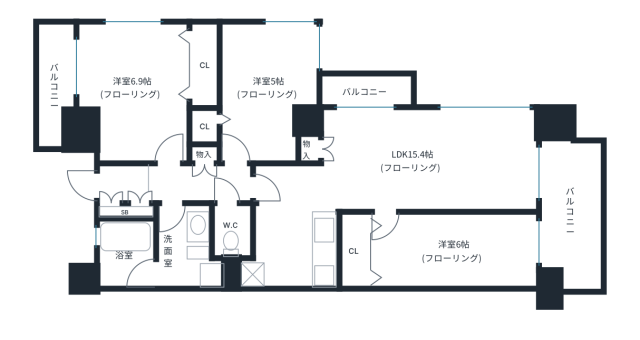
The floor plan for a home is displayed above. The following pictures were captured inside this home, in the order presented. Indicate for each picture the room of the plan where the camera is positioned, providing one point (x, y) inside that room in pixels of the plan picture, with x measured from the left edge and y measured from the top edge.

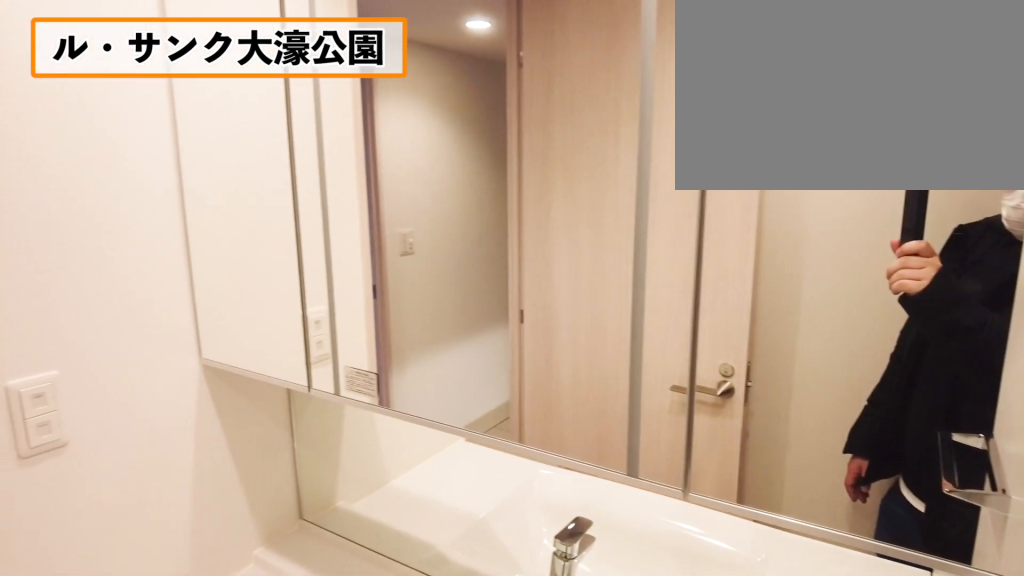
(177, 236)
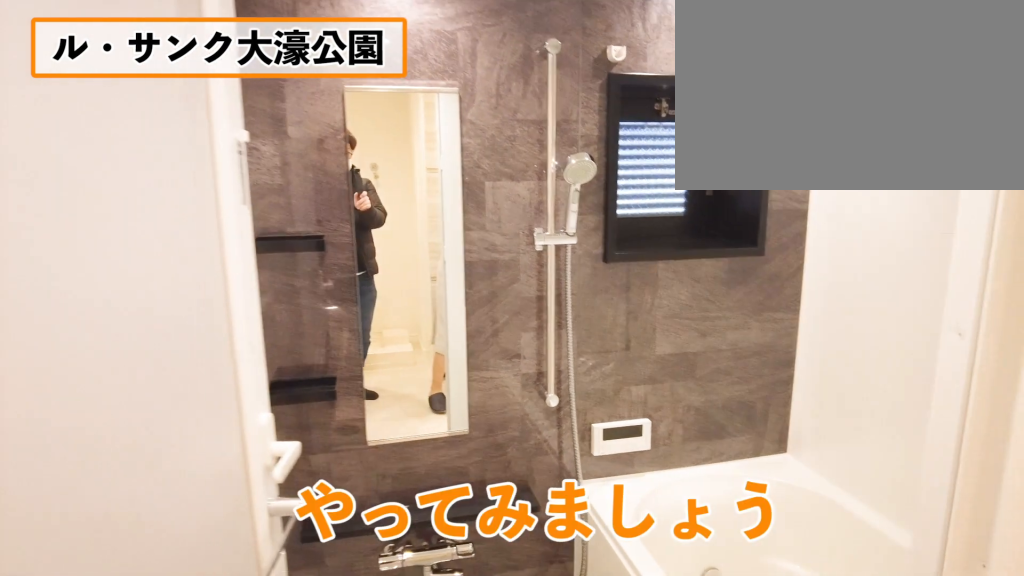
(136, 258)
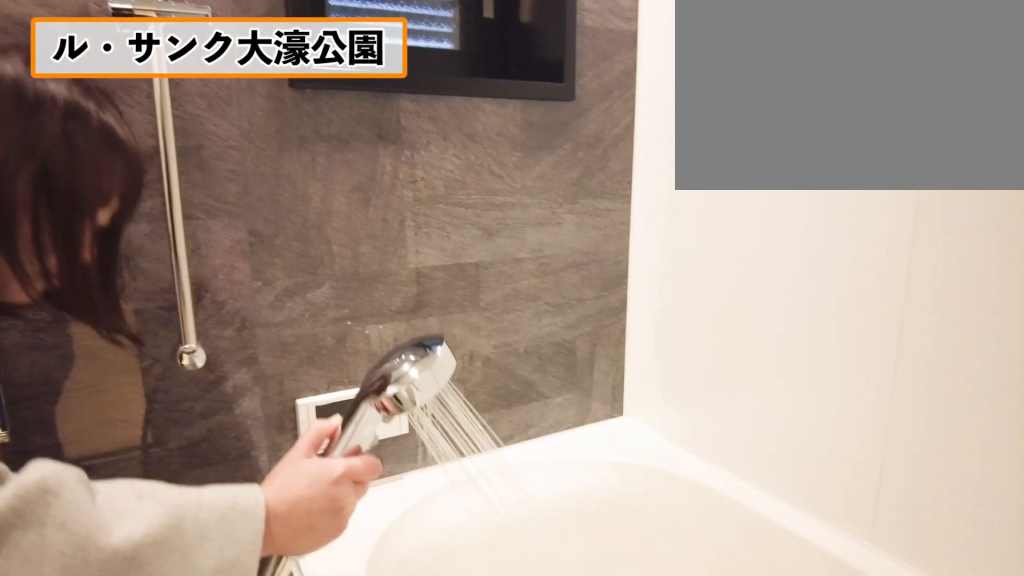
(136, 258)
